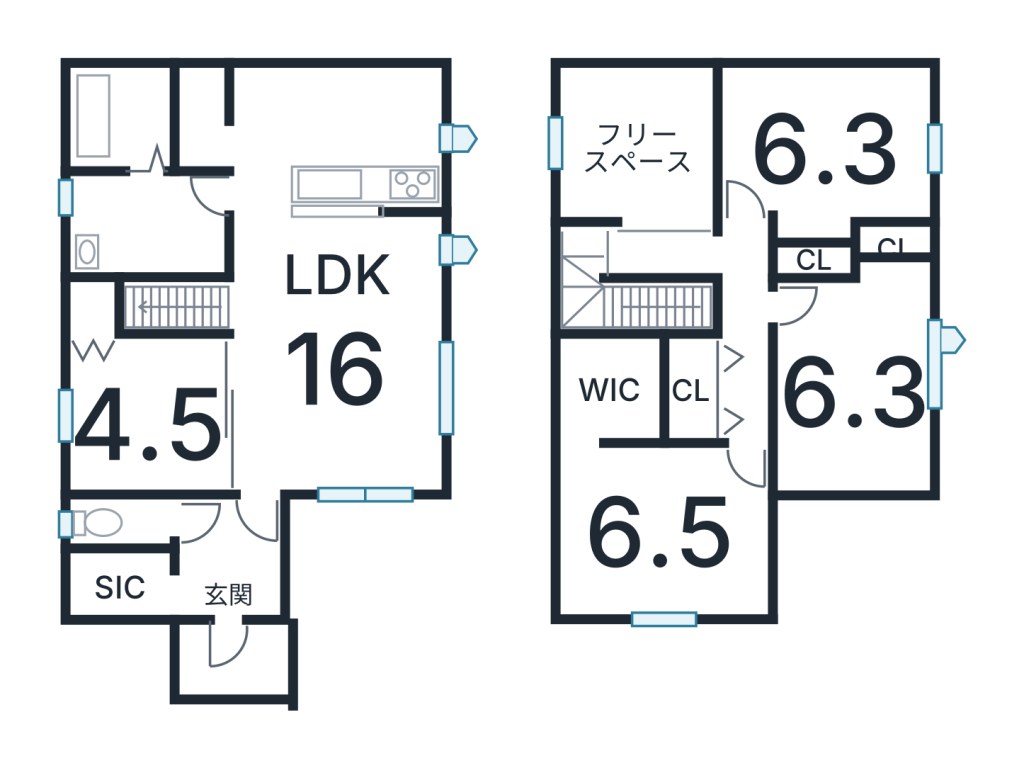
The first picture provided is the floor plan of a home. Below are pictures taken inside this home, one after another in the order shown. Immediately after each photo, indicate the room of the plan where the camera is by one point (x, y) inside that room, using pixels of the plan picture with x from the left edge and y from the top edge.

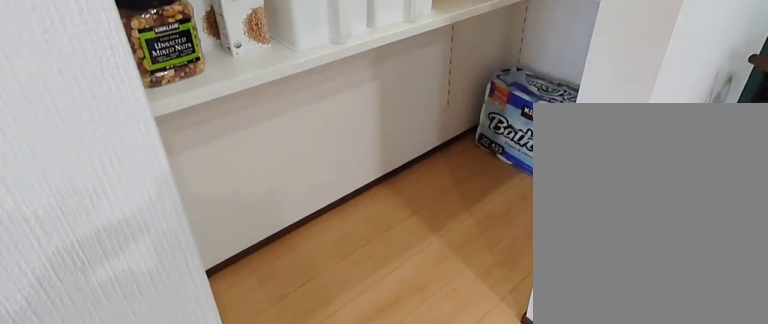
(207, 121)
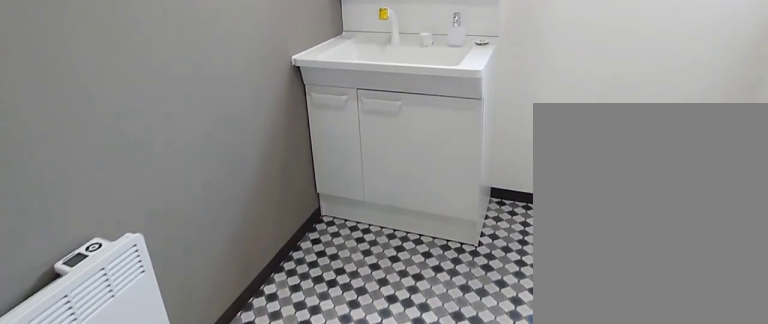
(138, 229)
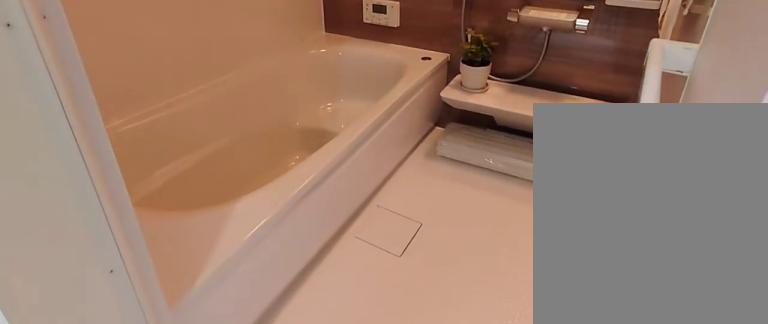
(139, 110)
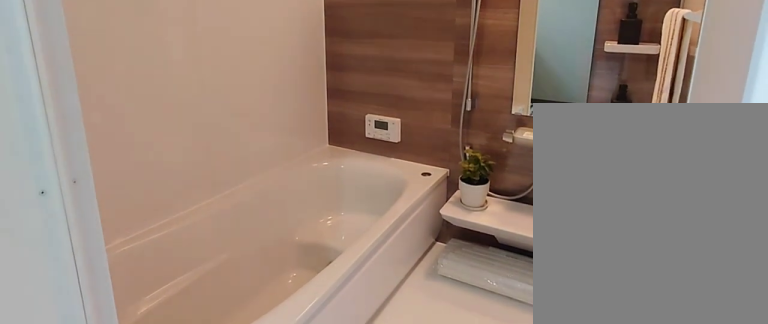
(139, 110)
